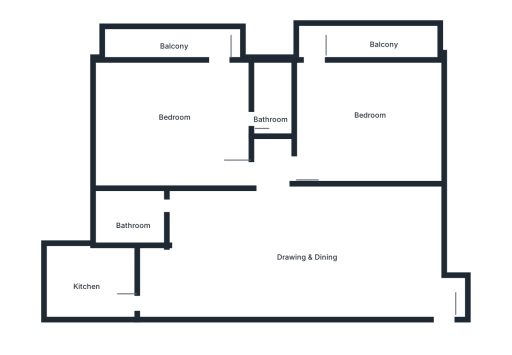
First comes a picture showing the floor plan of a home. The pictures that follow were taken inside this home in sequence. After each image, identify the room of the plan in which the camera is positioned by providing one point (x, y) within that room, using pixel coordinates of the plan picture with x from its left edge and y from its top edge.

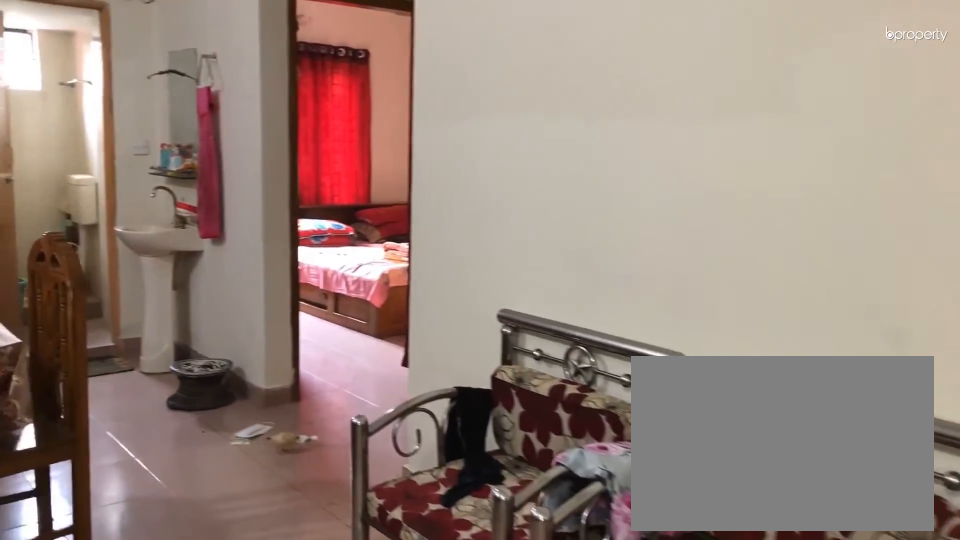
(310, 223)
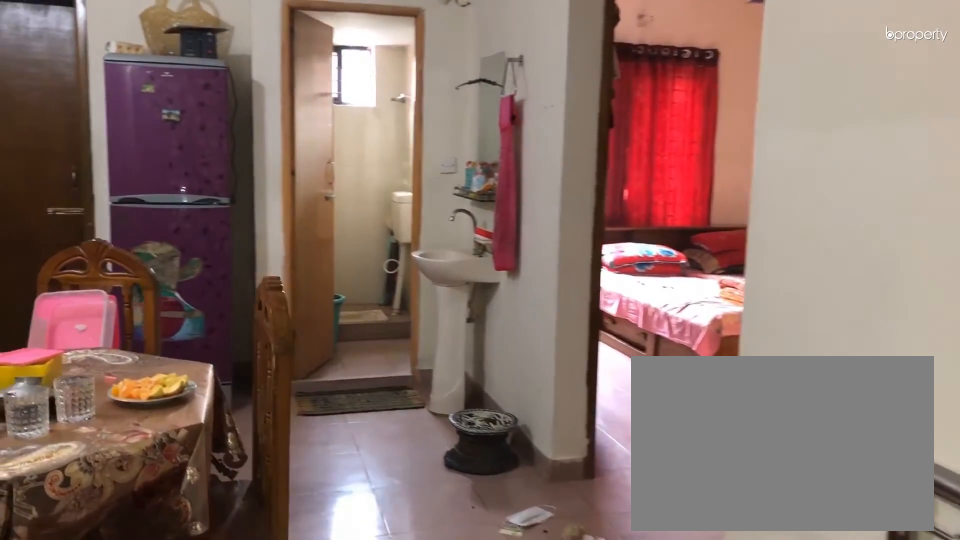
(310, 223)
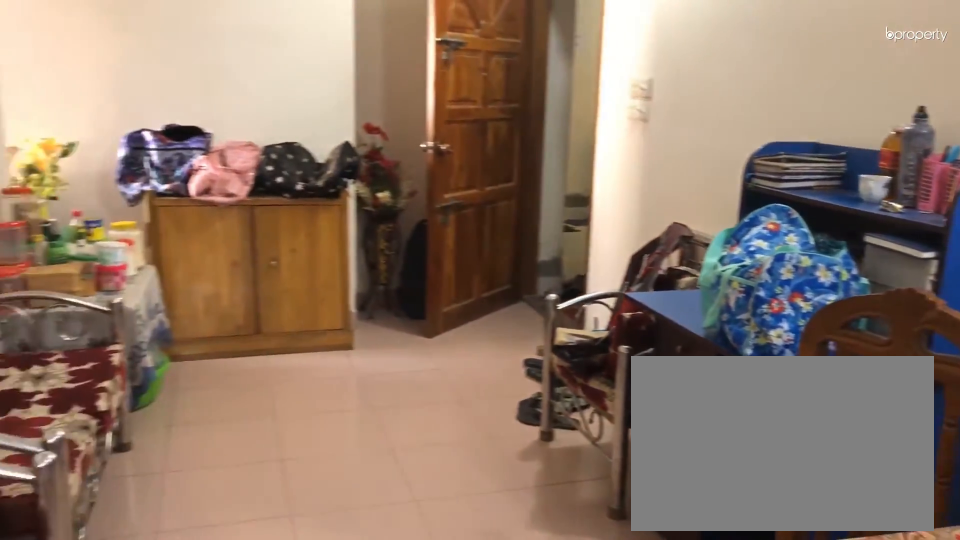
(306, 221)
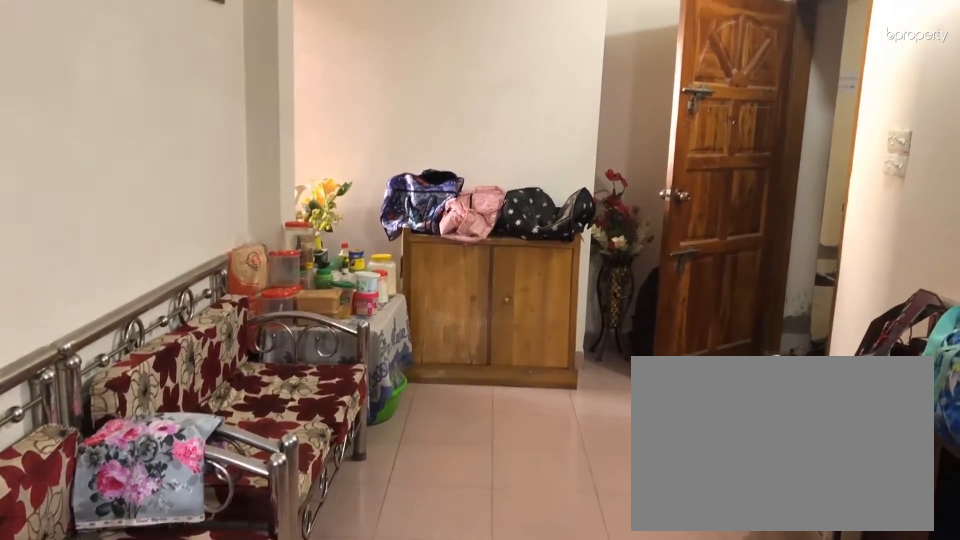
(306, 221)
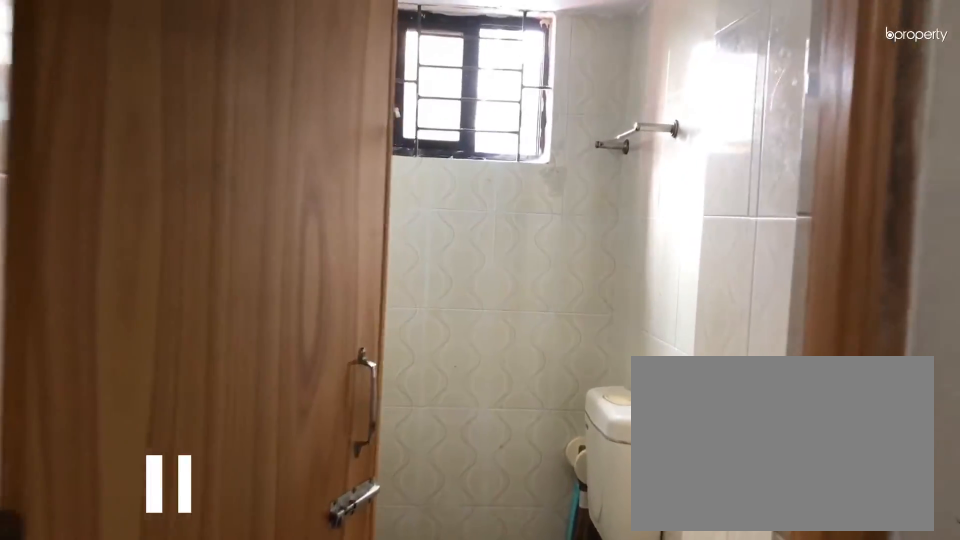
(137, 217)
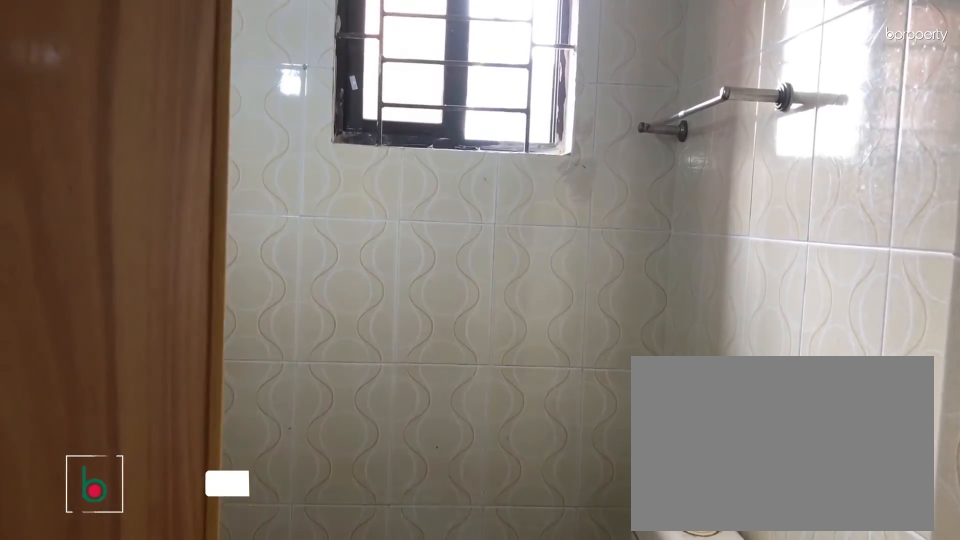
(137, 217)
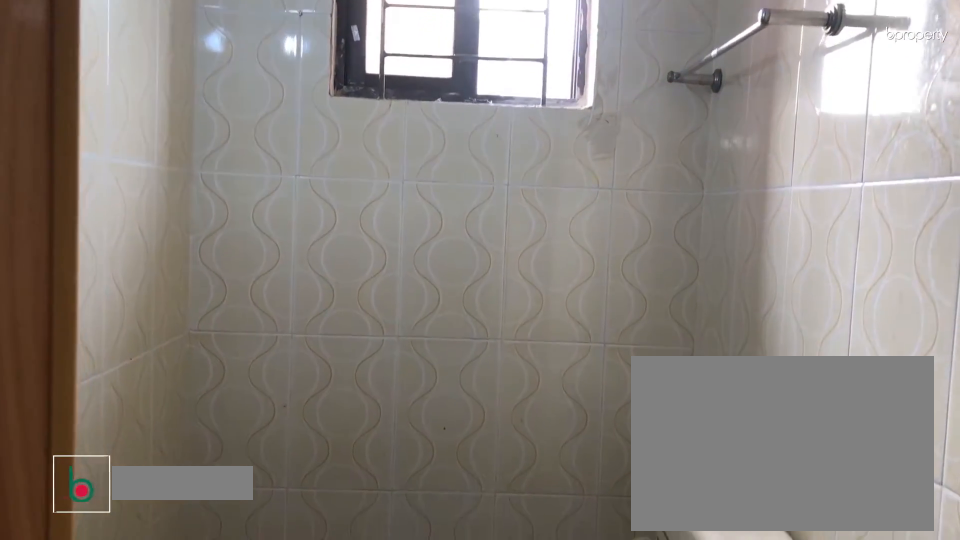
(137, 217)
